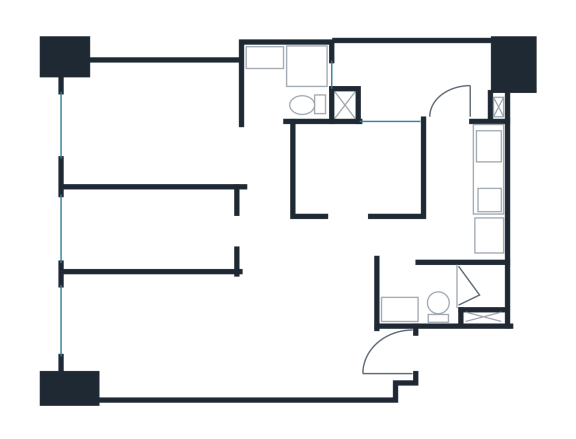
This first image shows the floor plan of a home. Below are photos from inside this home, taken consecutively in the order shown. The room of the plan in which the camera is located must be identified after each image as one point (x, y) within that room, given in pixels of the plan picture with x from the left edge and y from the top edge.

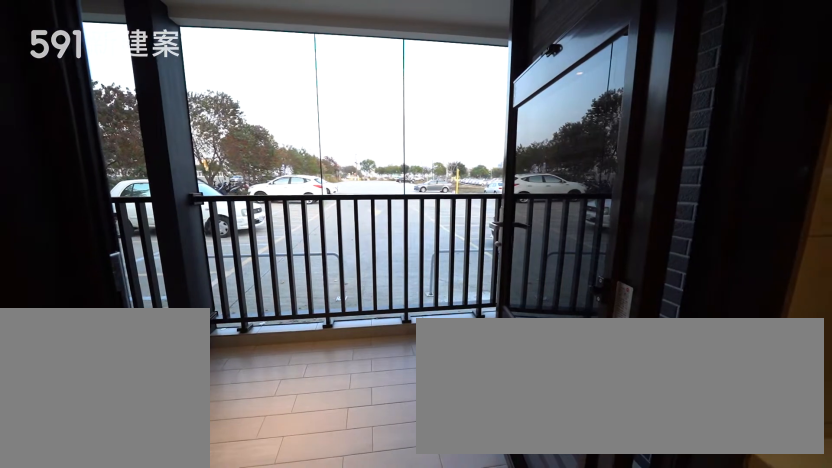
(419, 80)
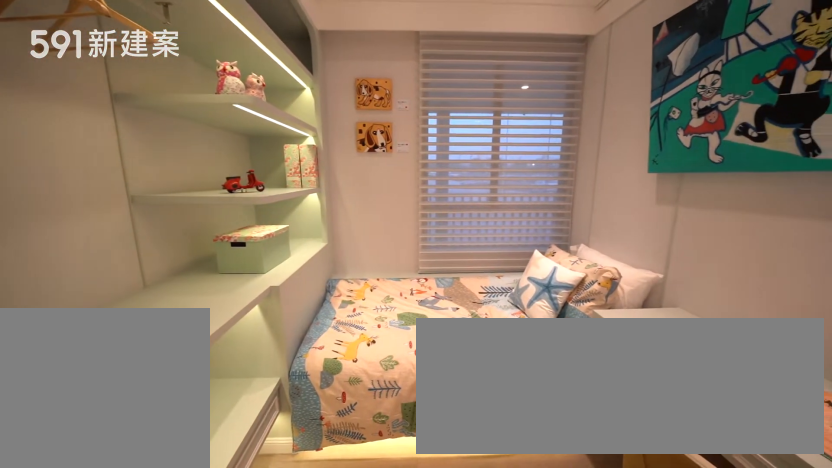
(358, 166)
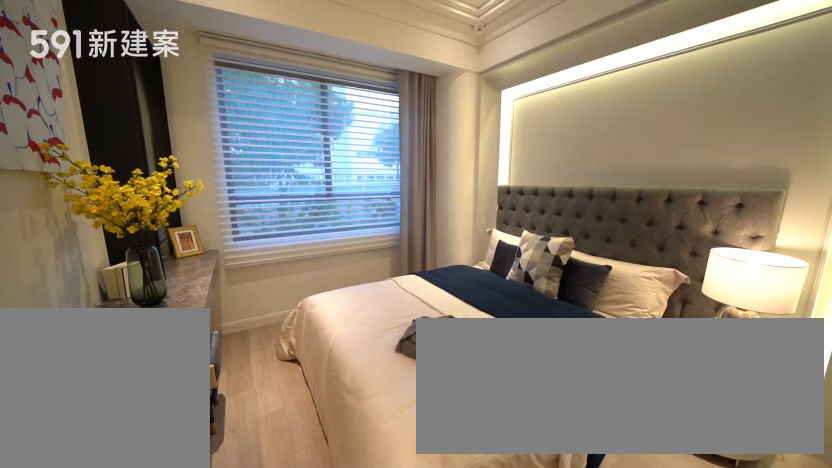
(146, 123)
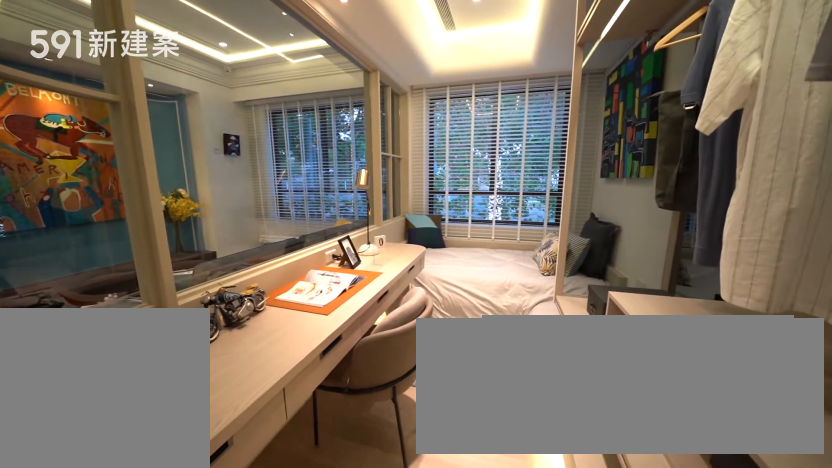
(144, 229)
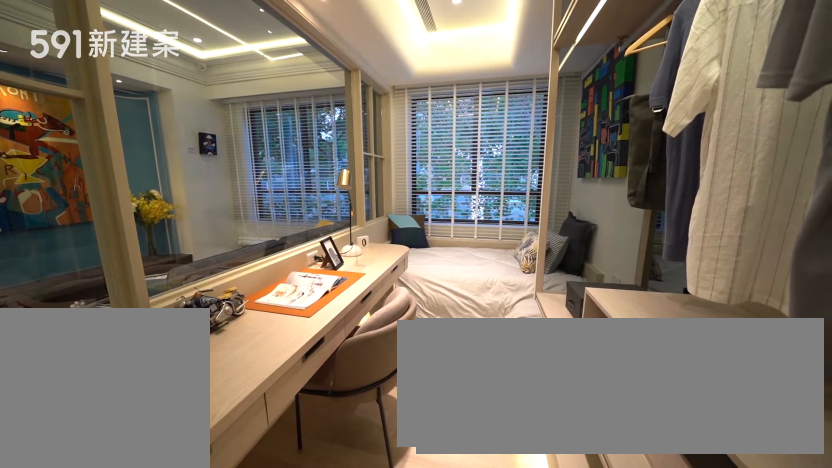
(144, 229)
